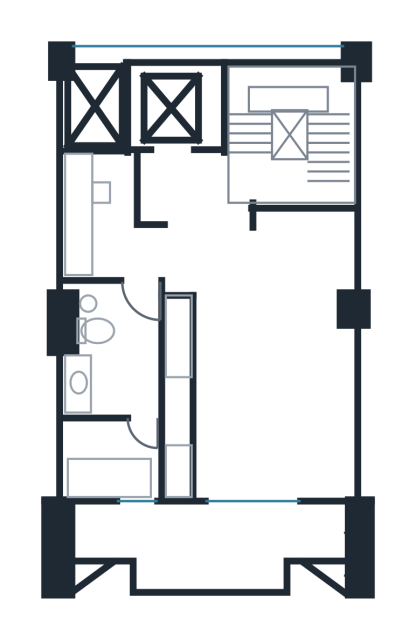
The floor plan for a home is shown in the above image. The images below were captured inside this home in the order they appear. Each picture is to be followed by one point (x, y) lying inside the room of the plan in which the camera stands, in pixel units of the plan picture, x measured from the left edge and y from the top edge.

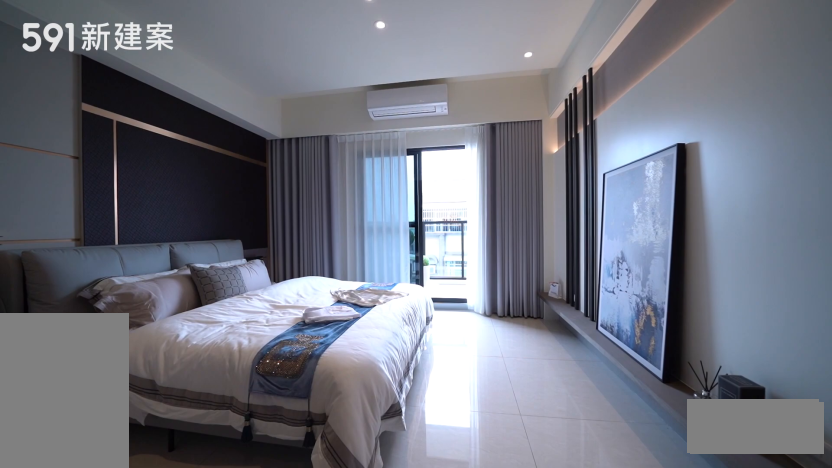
(262, 412)
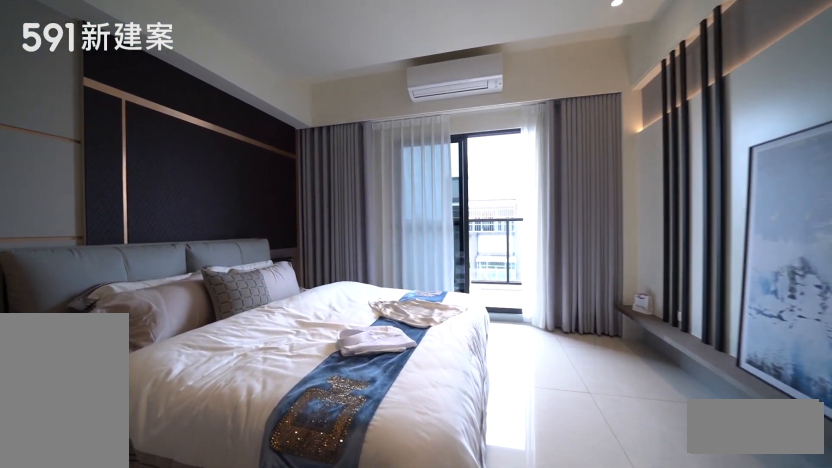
(262, 412)
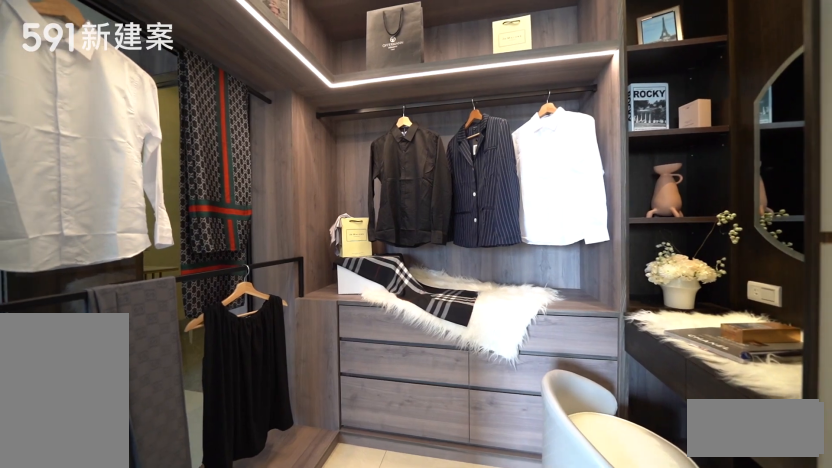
(300, 264)
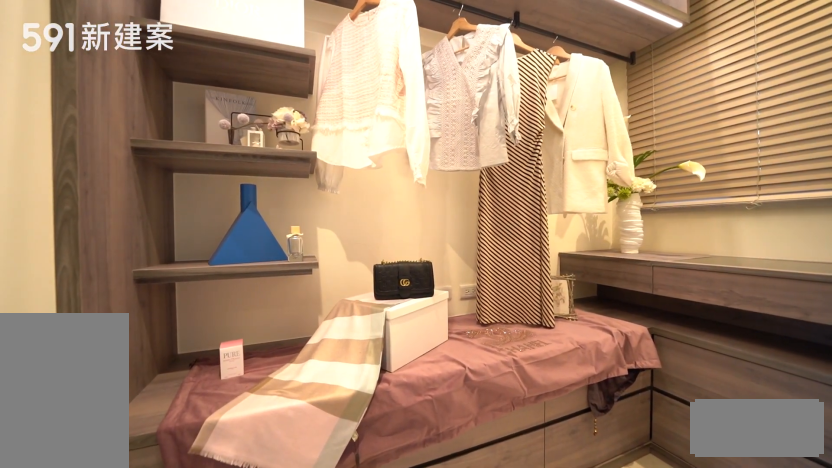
(101, 217)
